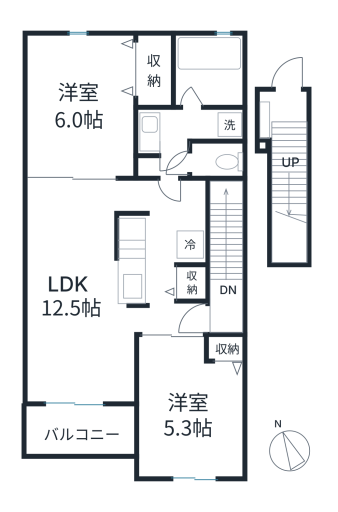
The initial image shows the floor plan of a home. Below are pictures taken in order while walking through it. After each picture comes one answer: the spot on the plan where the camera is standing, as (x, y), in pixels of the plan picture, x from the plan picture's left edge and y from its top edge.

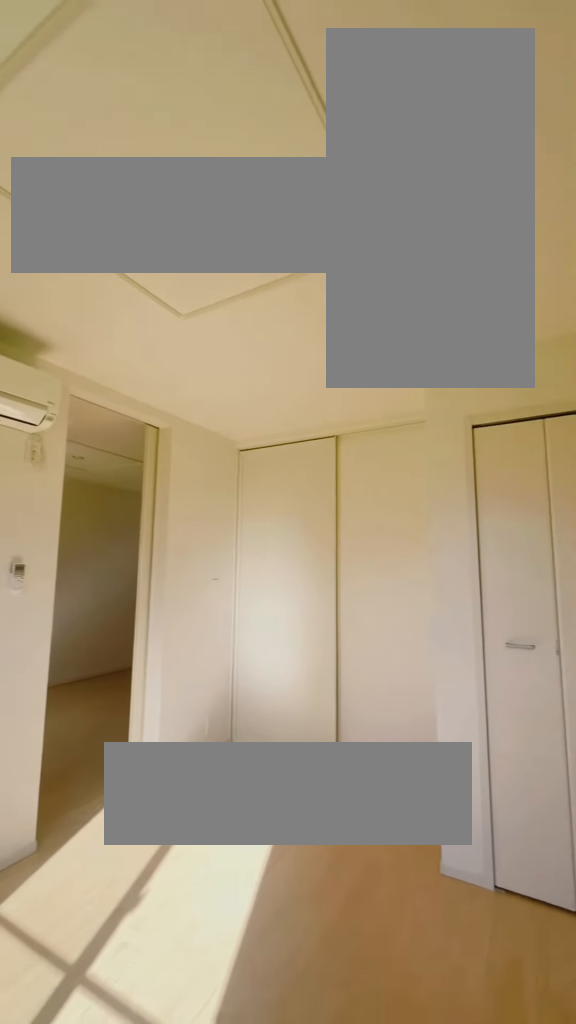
(231, 467)
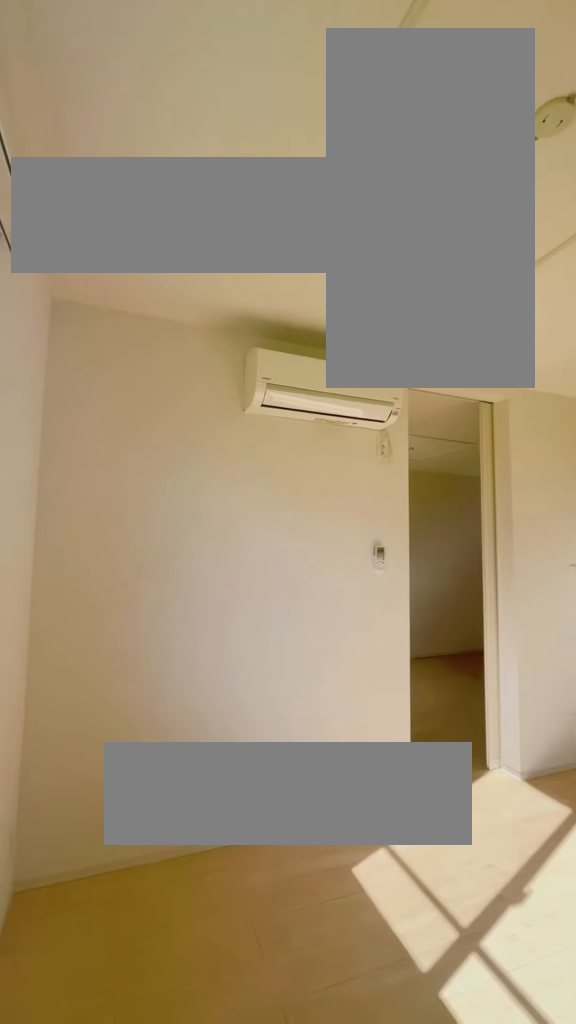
(231, 467)
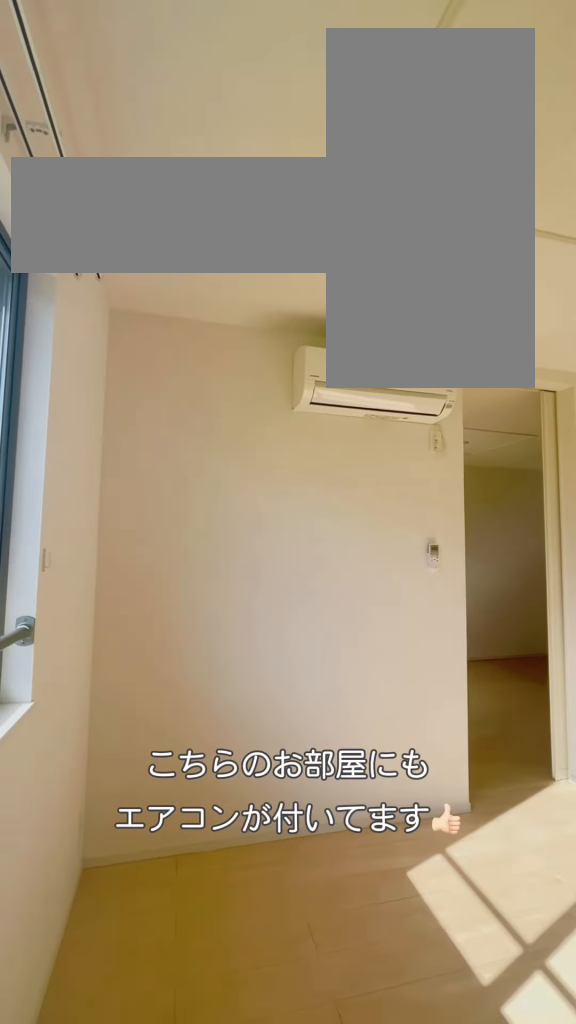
(231, 467)
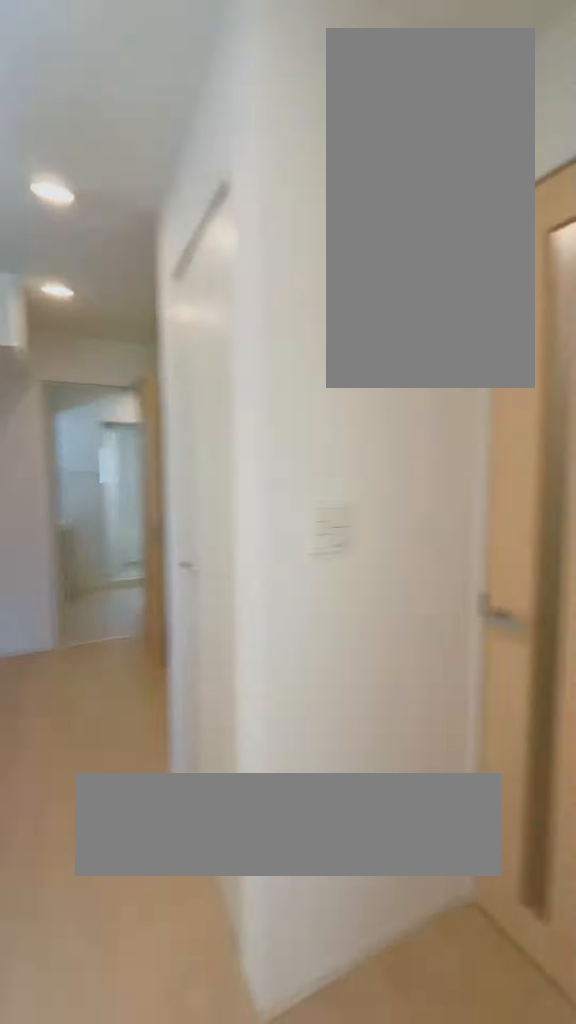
(152, 325)
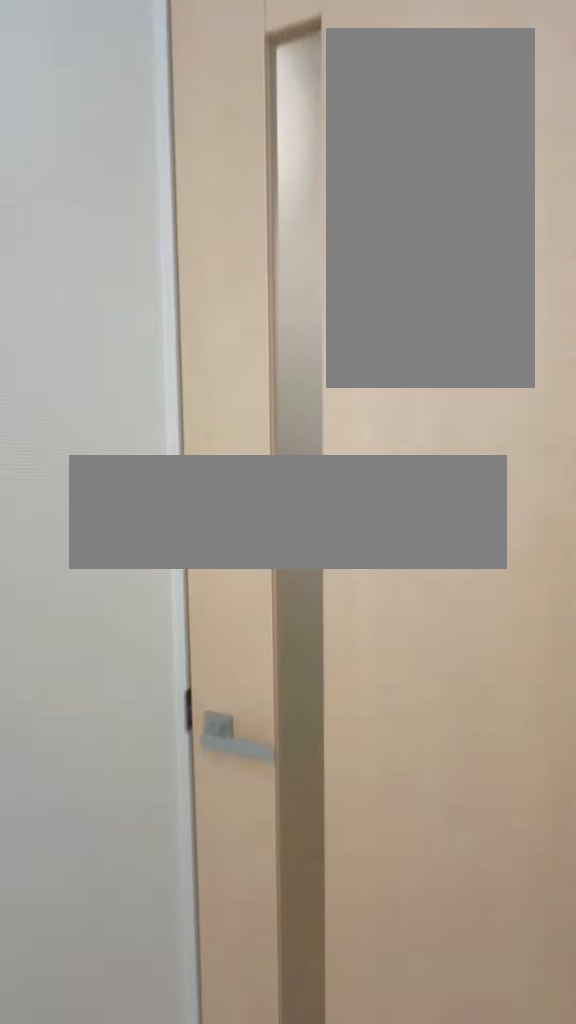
(155, 314)
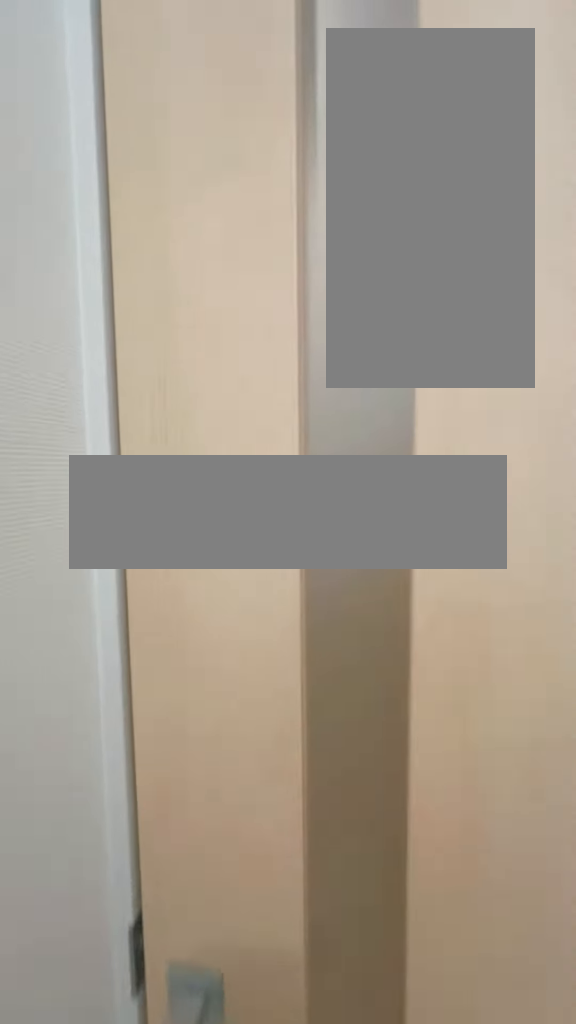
(164, 314)
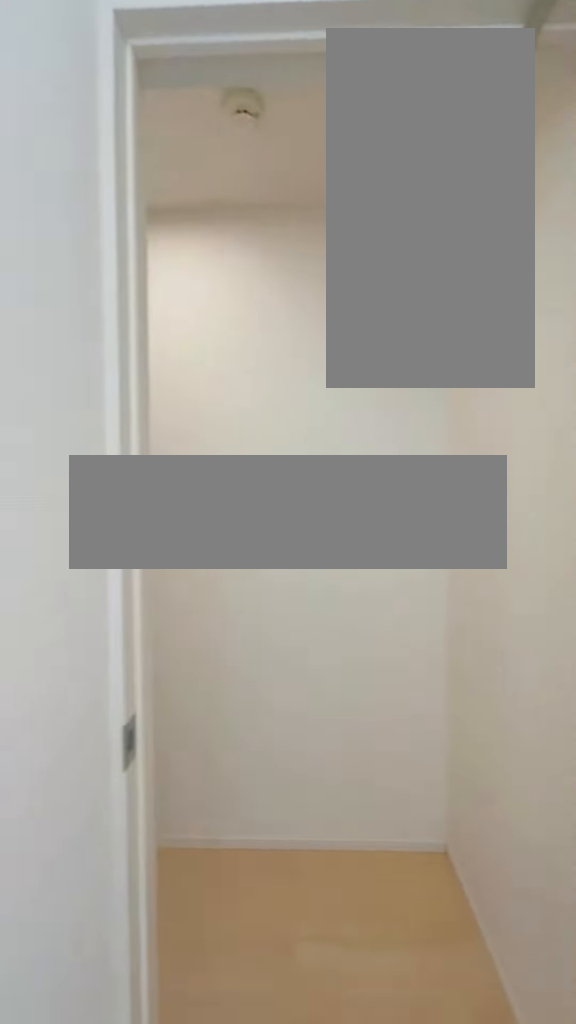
(210, 315)
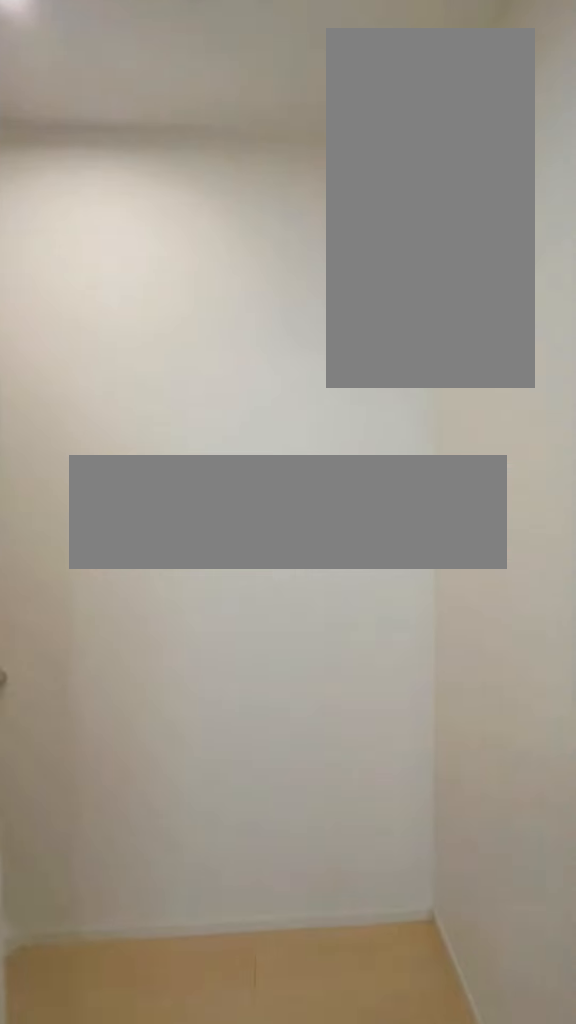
(219, 315)
